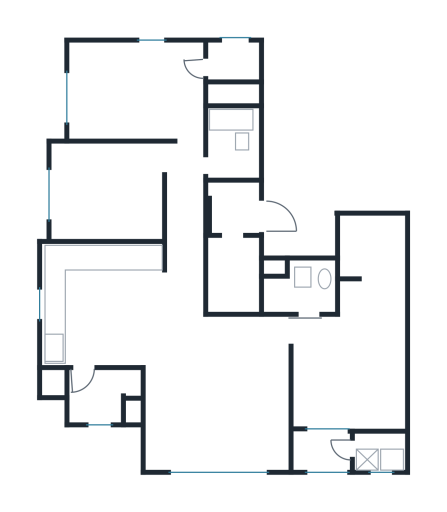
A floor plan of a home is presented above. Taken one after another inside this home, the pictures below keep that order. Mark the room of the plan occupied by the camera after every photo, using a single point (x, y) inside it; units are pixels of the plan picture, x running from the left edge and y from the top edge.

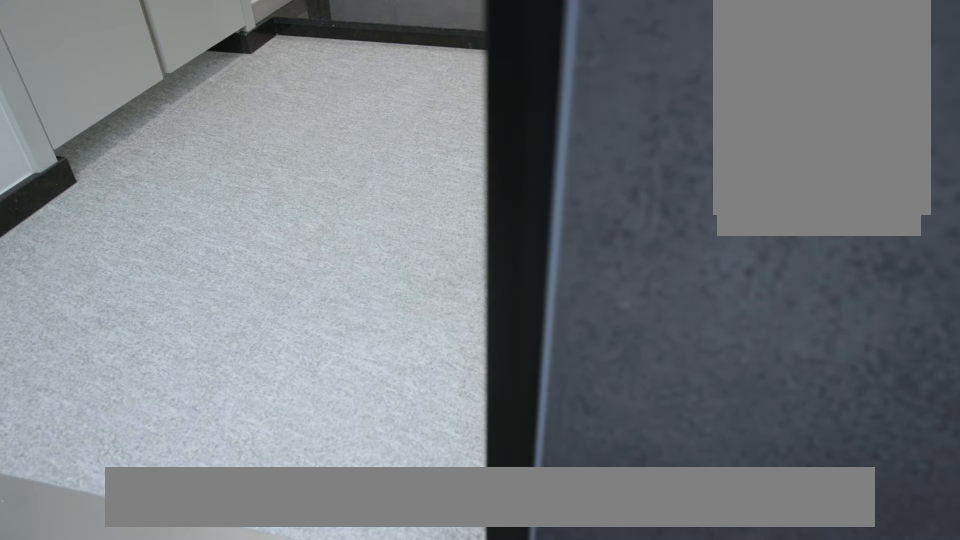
(229, 210)
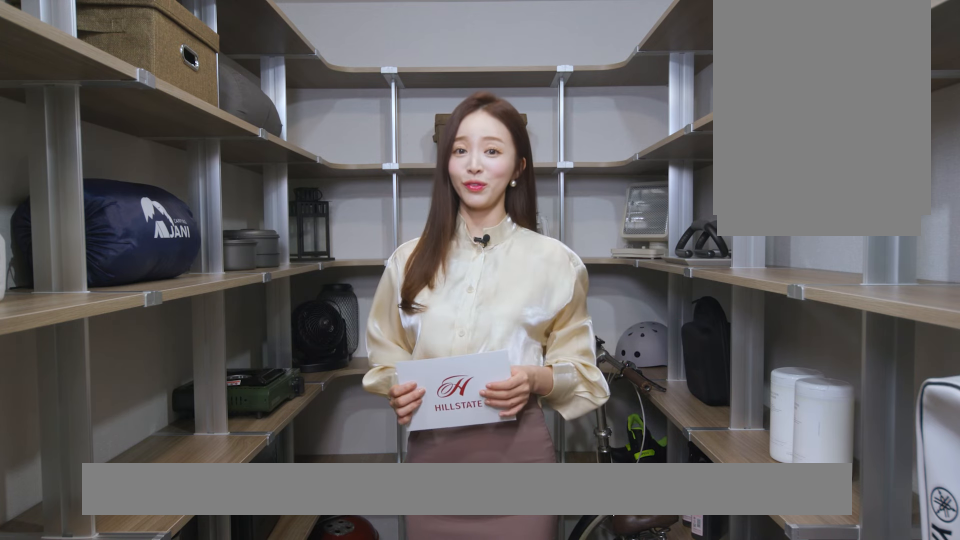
(229, 279)
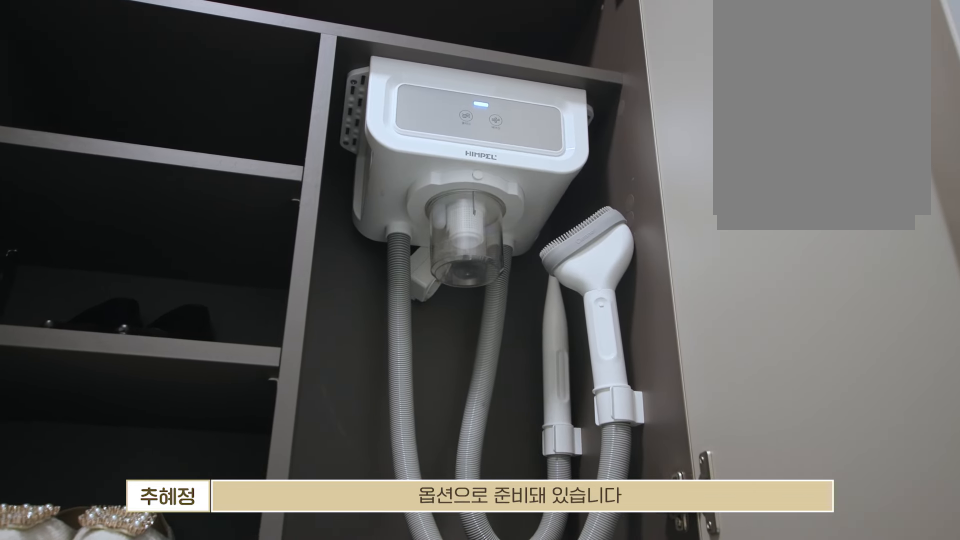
(231, 202)
